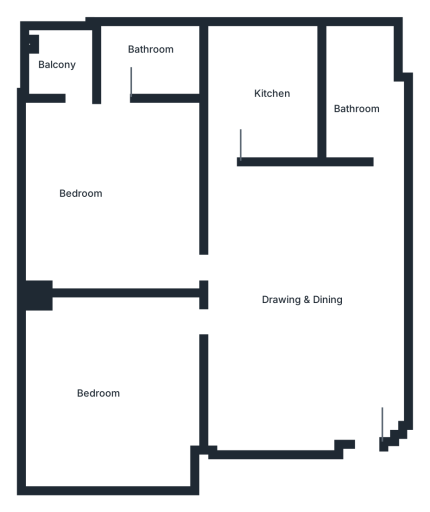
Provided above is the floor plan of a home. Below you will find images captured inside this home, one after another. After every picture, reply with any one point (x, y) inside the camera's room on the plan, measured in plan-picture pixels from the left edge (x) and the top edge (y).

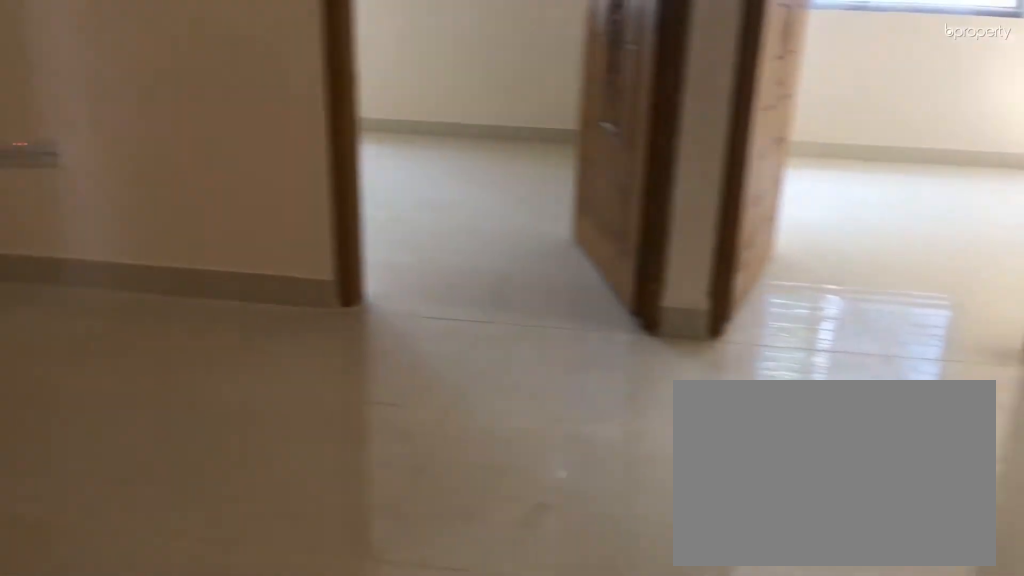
(315, 284)
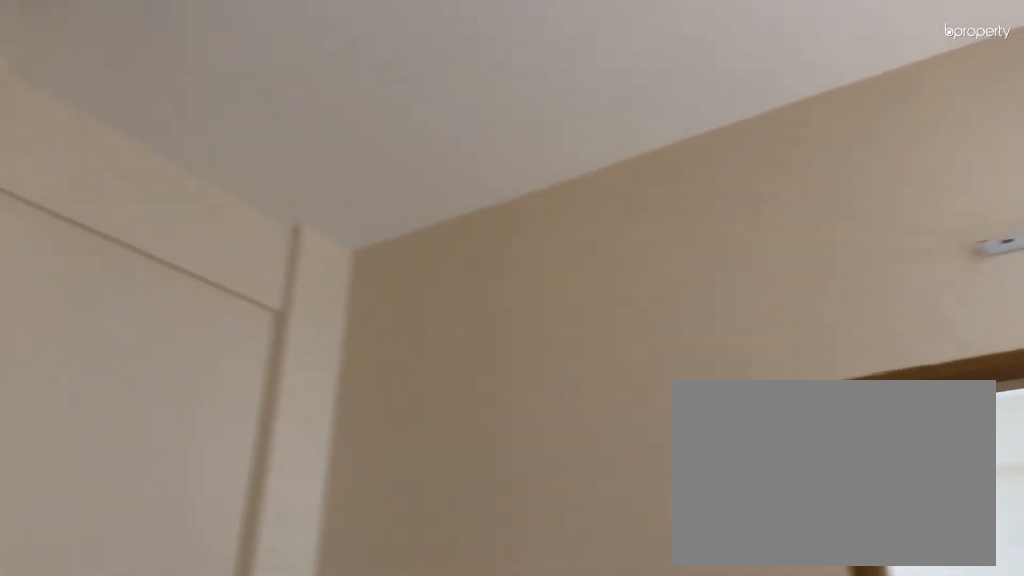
(315, 284)
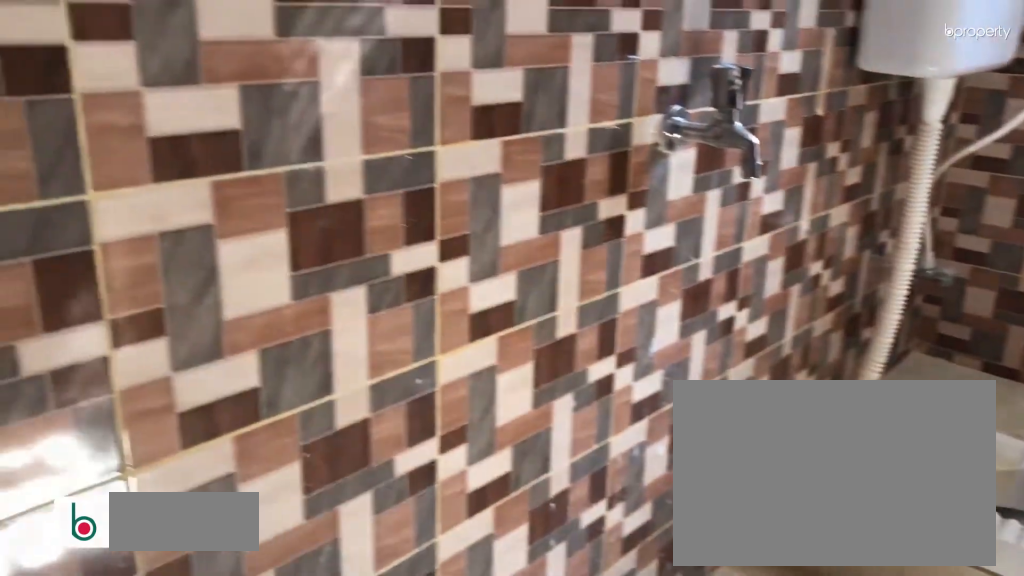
(368, 116)
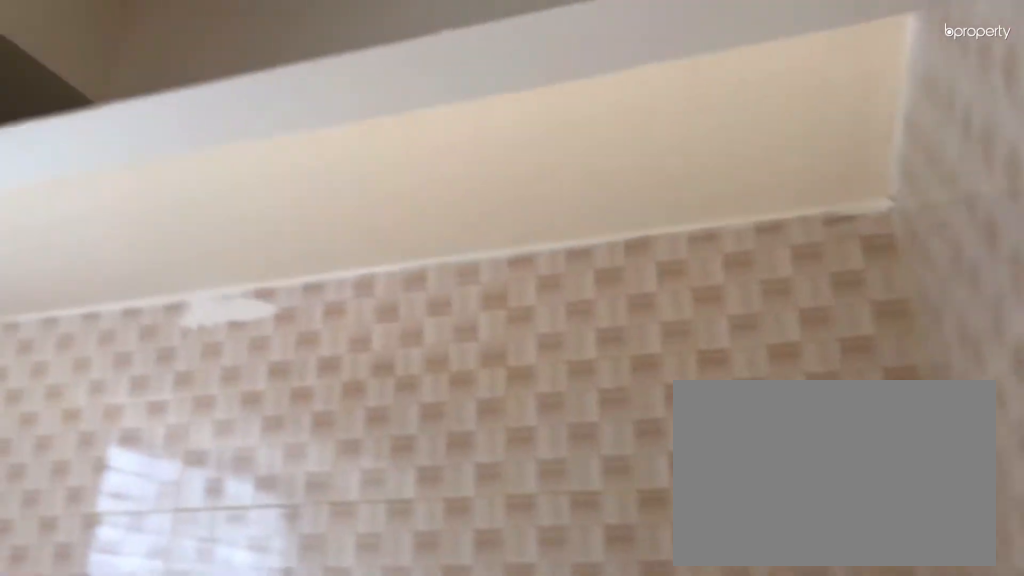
(264, 98)
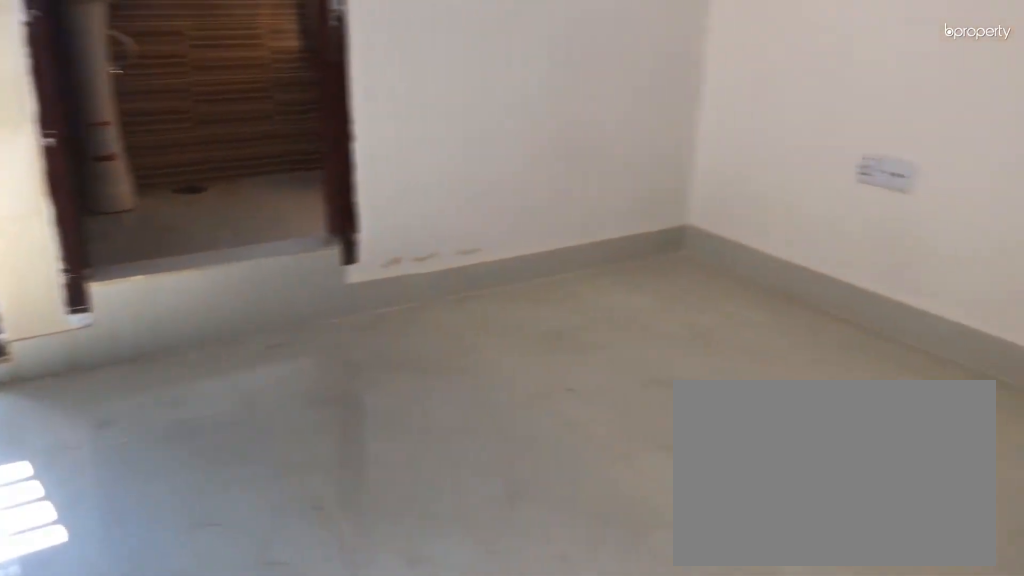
(116, 170)
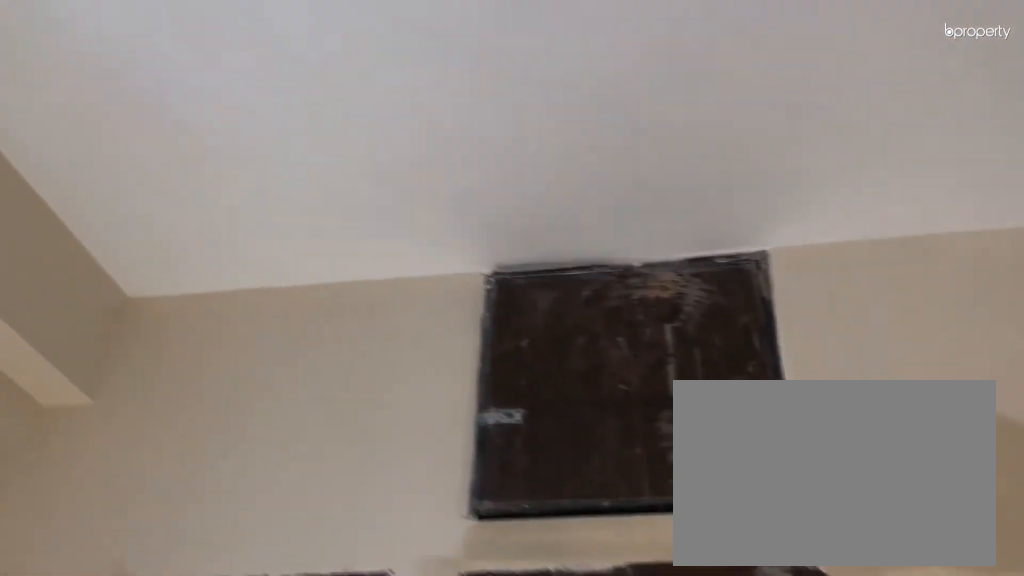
(118, 177)
